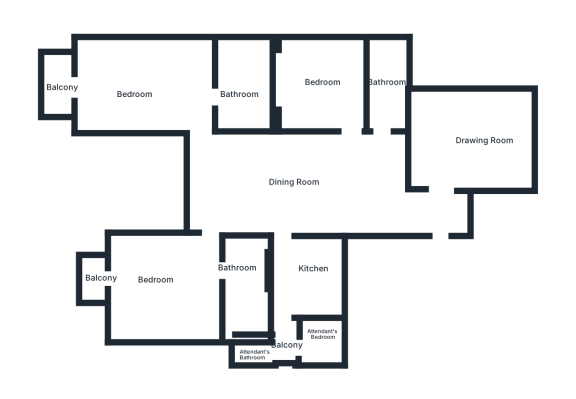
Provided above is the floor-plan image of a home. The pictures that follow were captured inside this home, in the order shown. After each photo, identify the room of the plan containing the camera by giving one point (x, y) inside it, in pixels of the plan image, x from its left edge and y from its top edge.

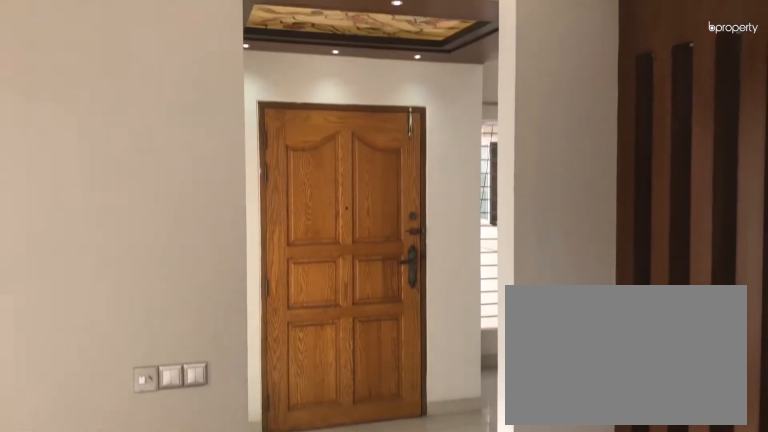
(460, 147)
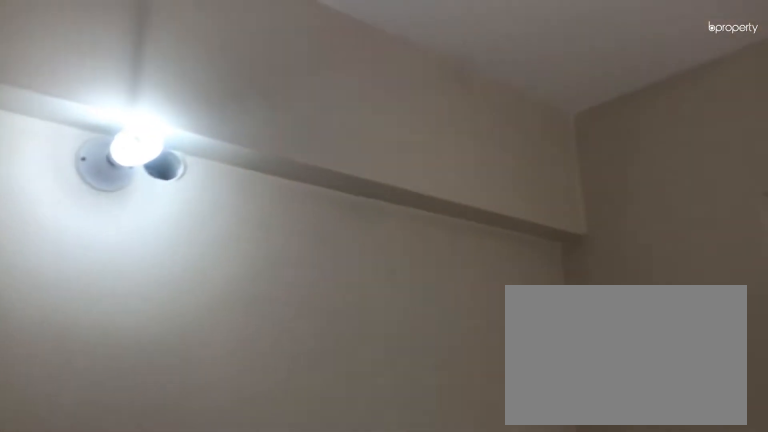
(324, 85)
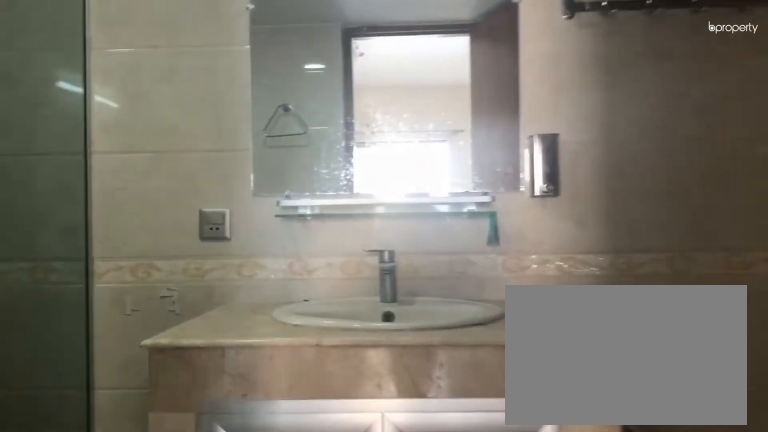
(245, 93)
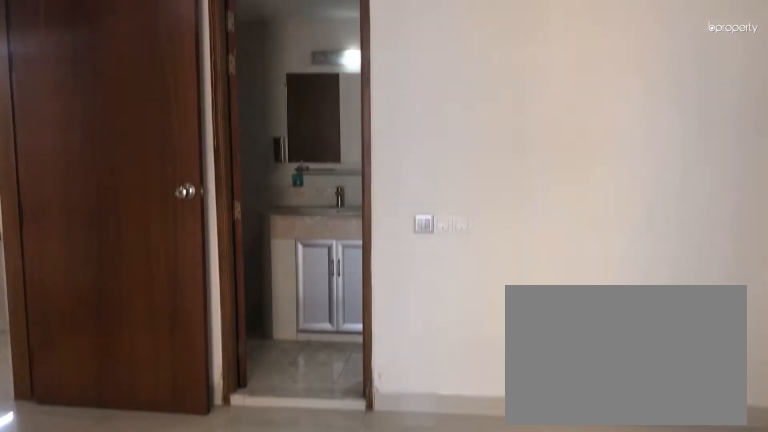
(157, 285)
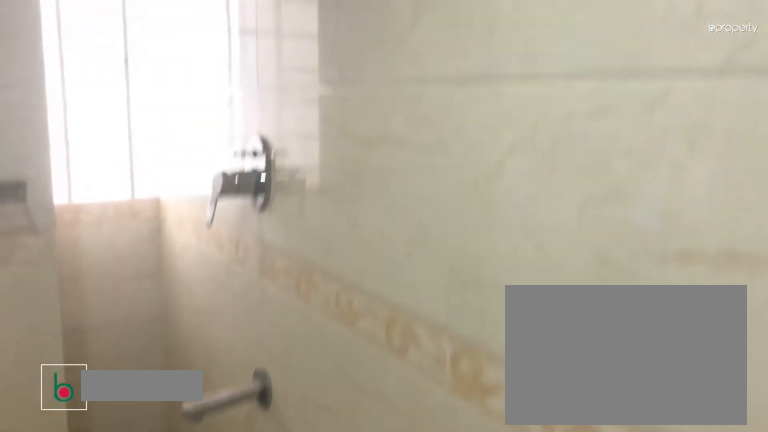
(248, 275)
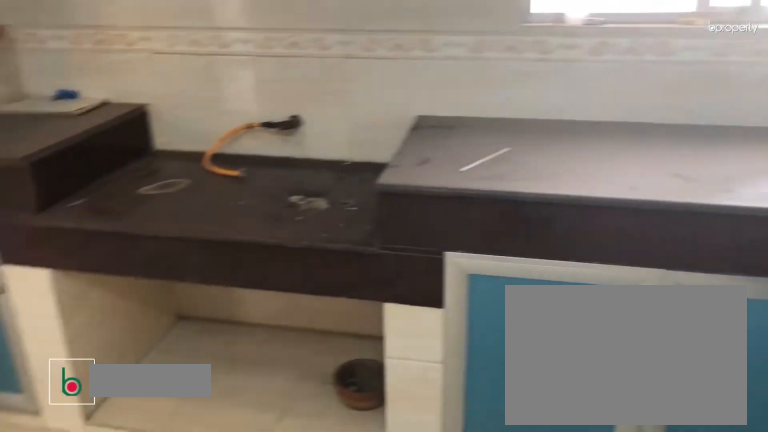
(311, 269)
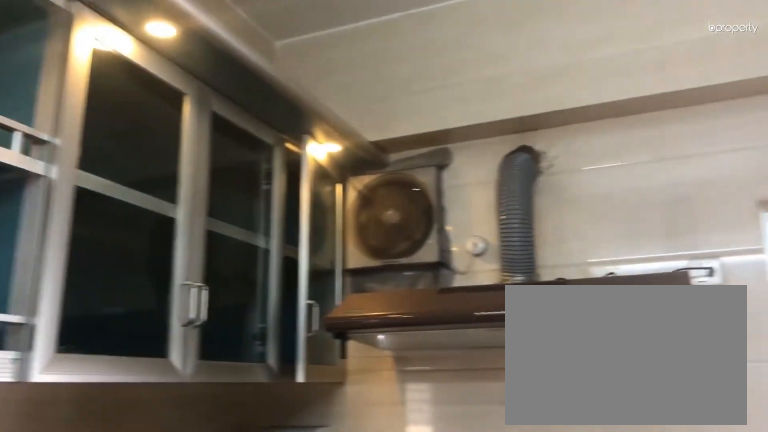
(311, 269)
